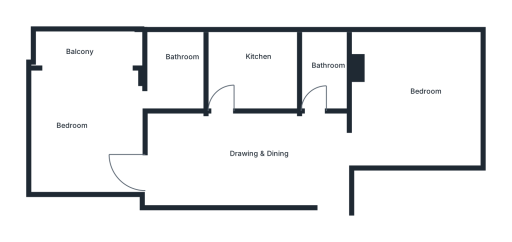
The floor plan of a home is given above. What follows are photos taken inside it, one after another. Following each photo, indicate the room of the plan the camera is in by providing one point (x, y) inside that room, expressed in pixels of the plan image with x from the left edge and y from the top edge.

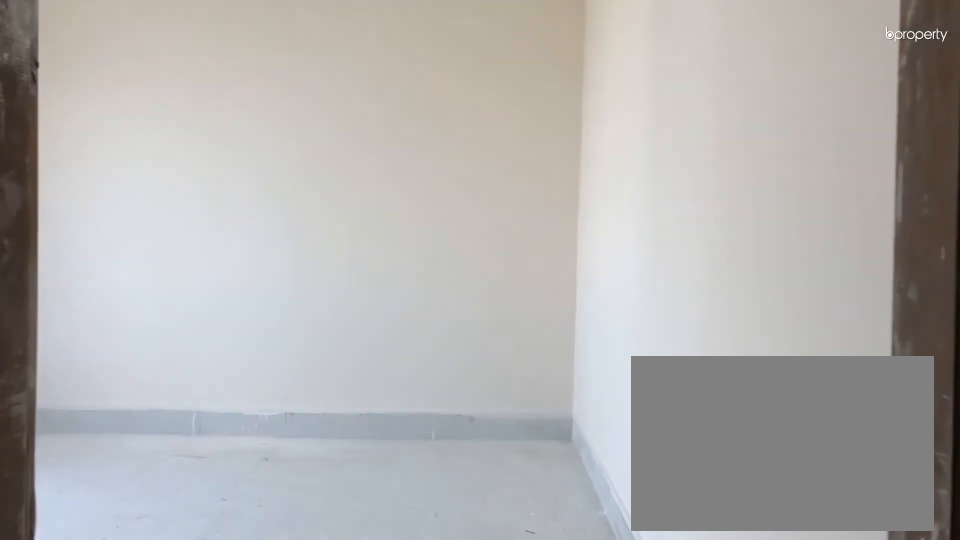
(384, 134)
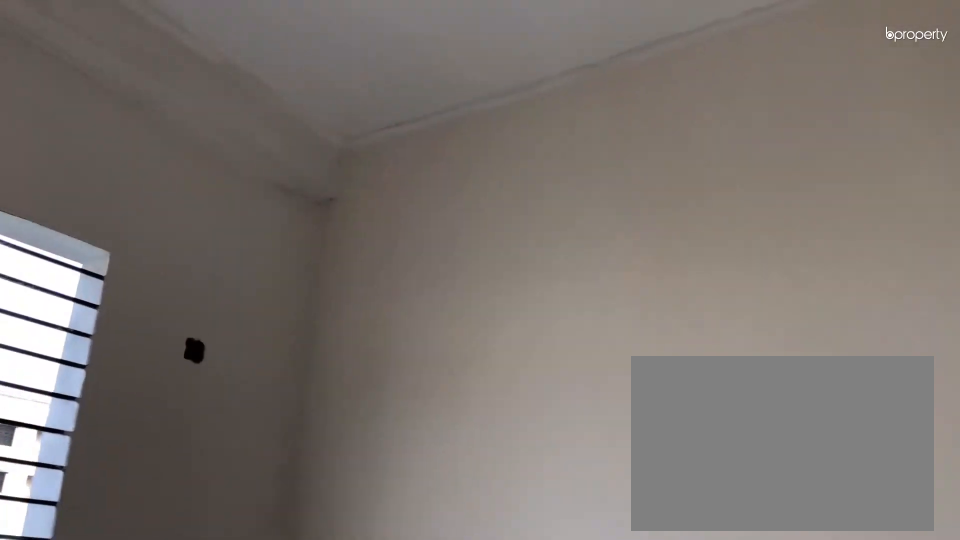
(412, 105)
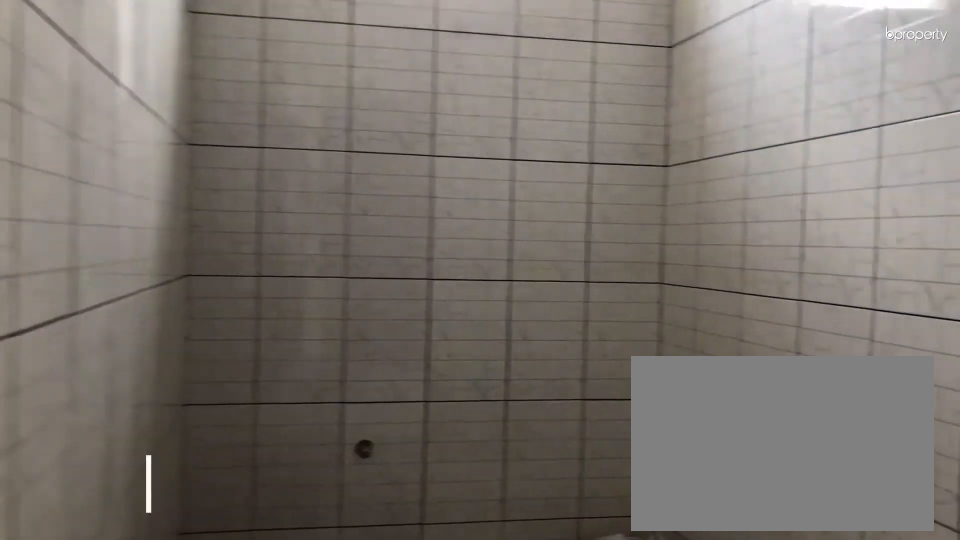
(319, 77)
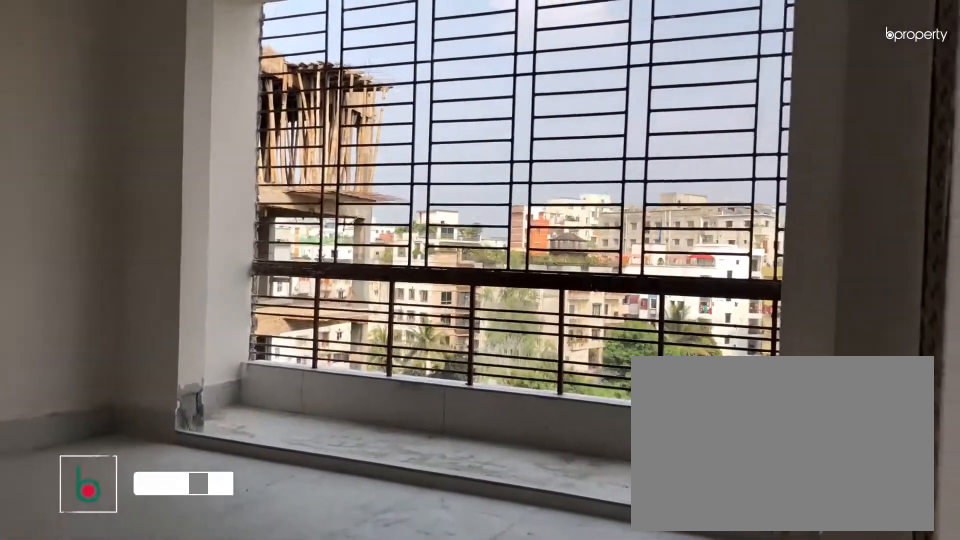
(85, 113)
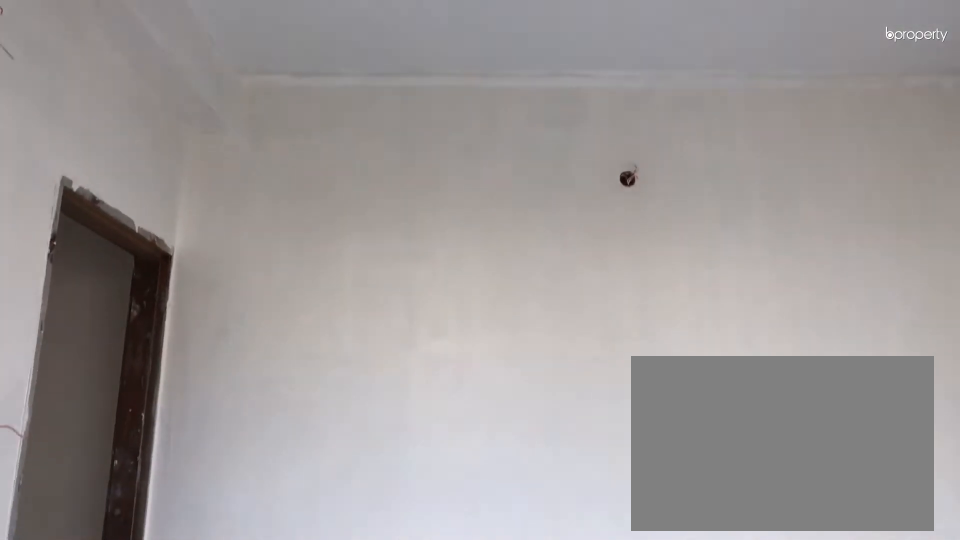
(90, 105)
